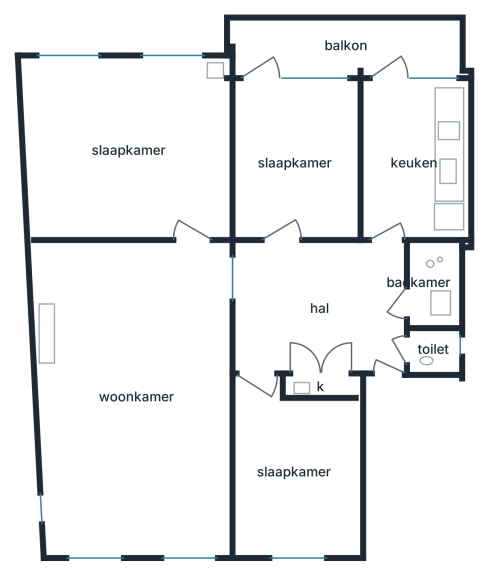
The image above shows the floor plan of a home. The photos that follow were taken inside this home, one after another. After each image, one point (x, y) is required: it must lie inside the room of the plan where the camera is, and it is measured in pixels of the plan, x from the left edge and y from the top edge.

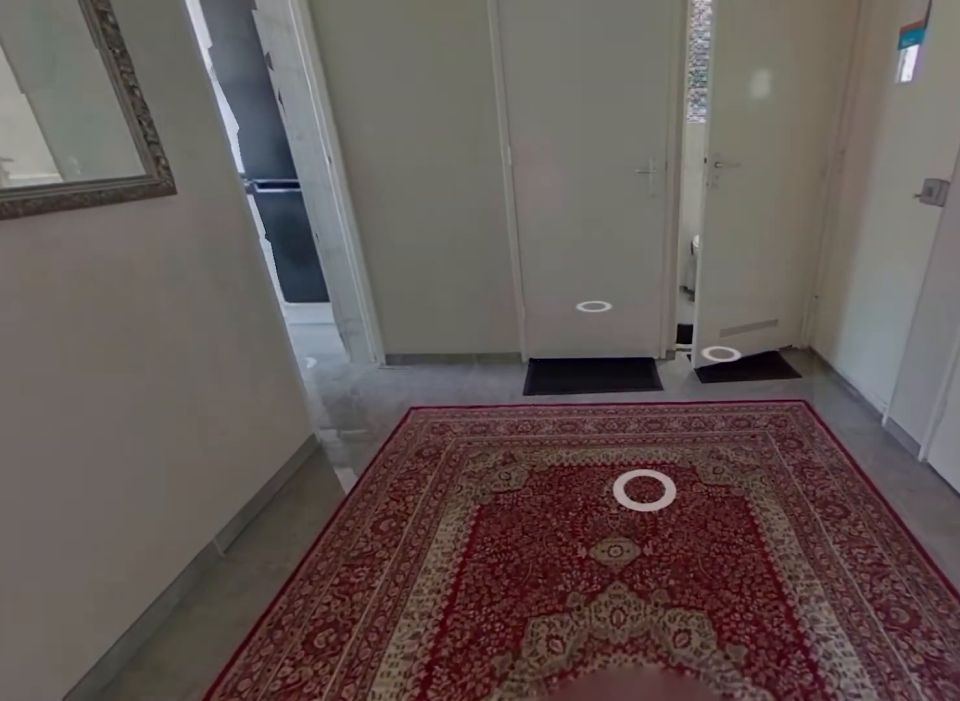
(318, 304)
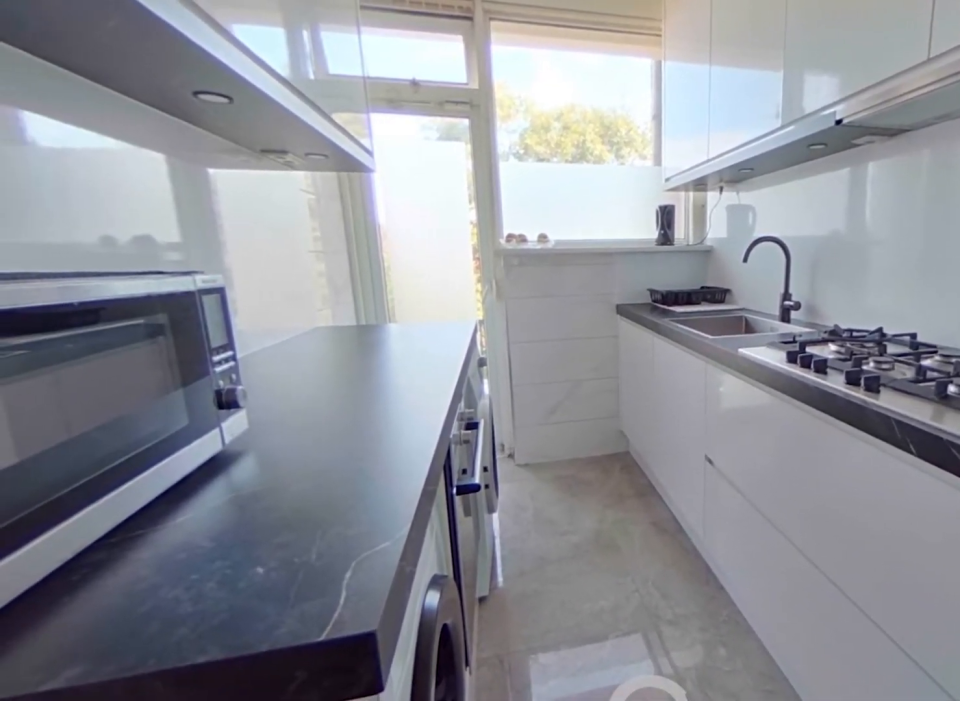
(413, 160)
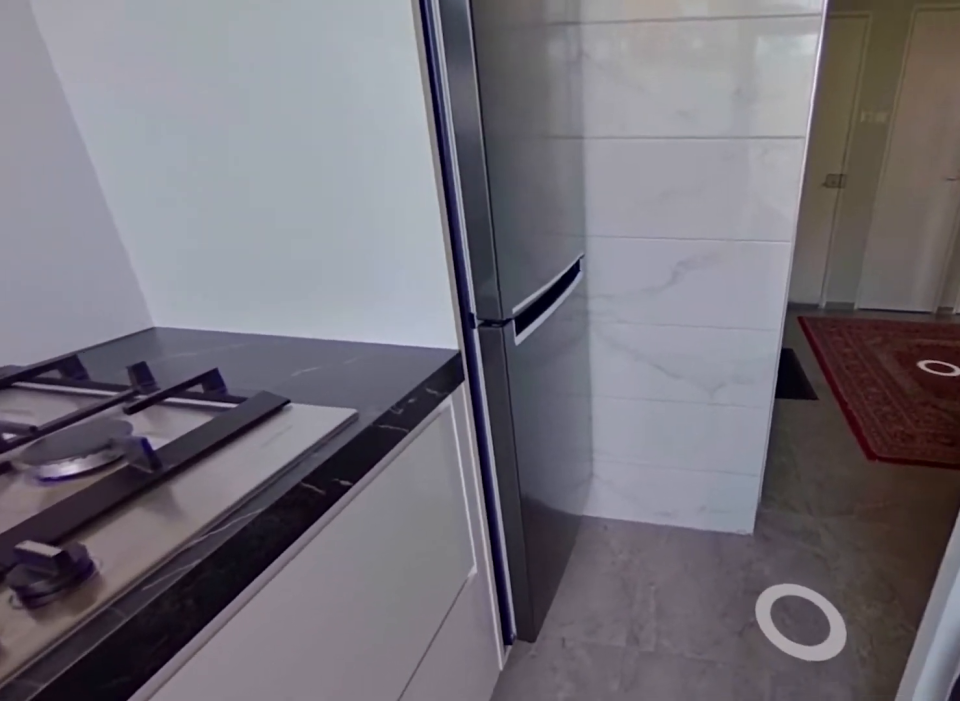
(413, 160)
